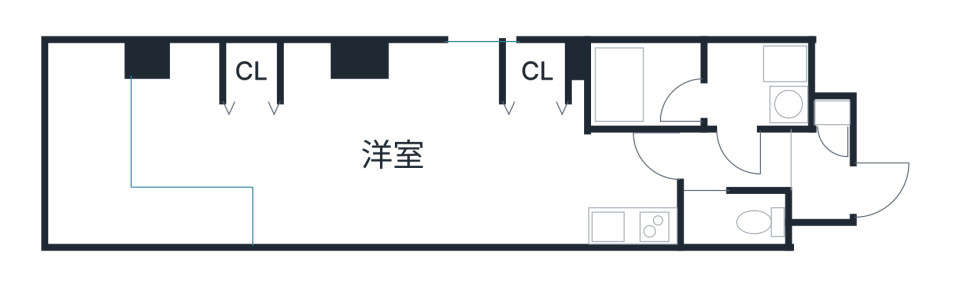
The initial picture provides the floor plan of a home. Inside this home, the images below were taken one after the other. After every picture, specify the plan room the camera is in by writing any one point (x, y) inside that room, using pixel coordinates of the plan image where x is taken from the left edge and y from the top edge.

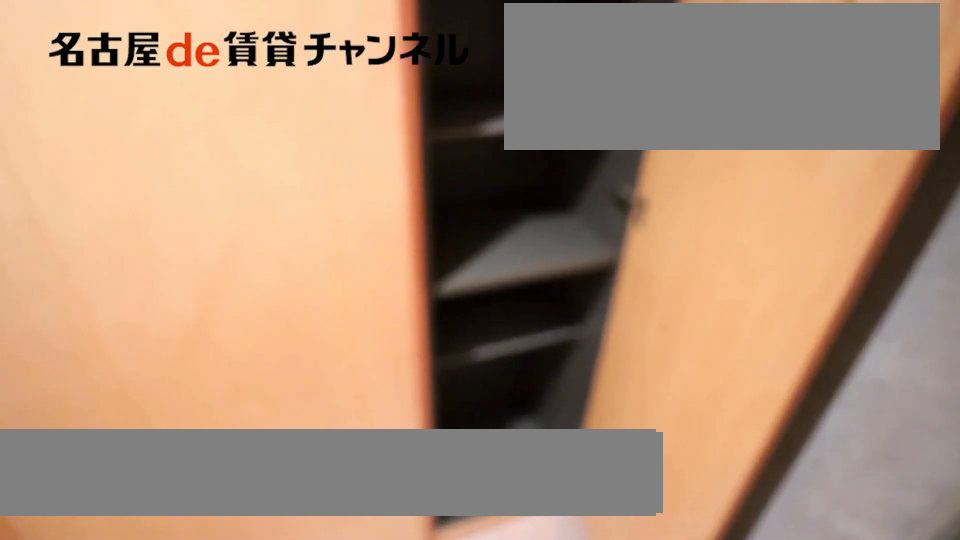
(831, 109)
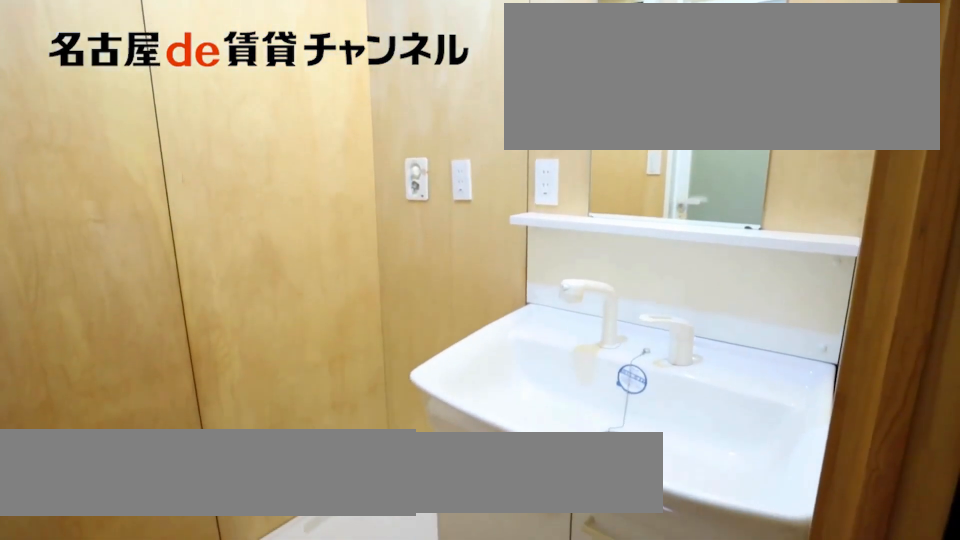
(757, 86)
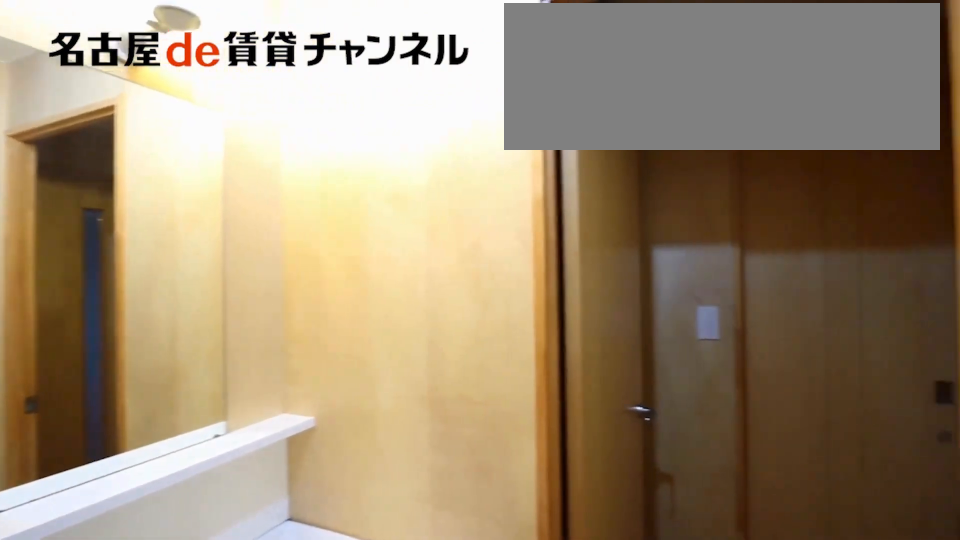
(757, 86)
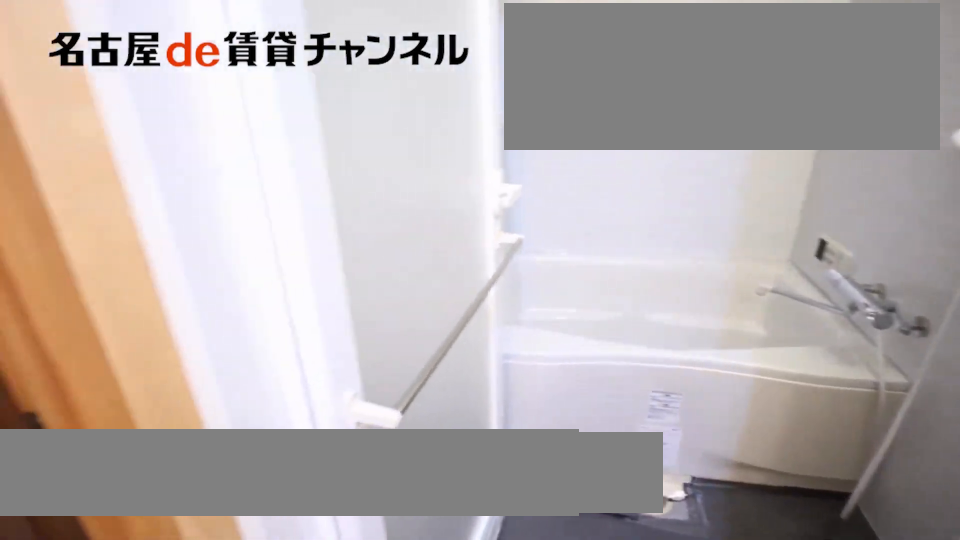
(646, 86)
